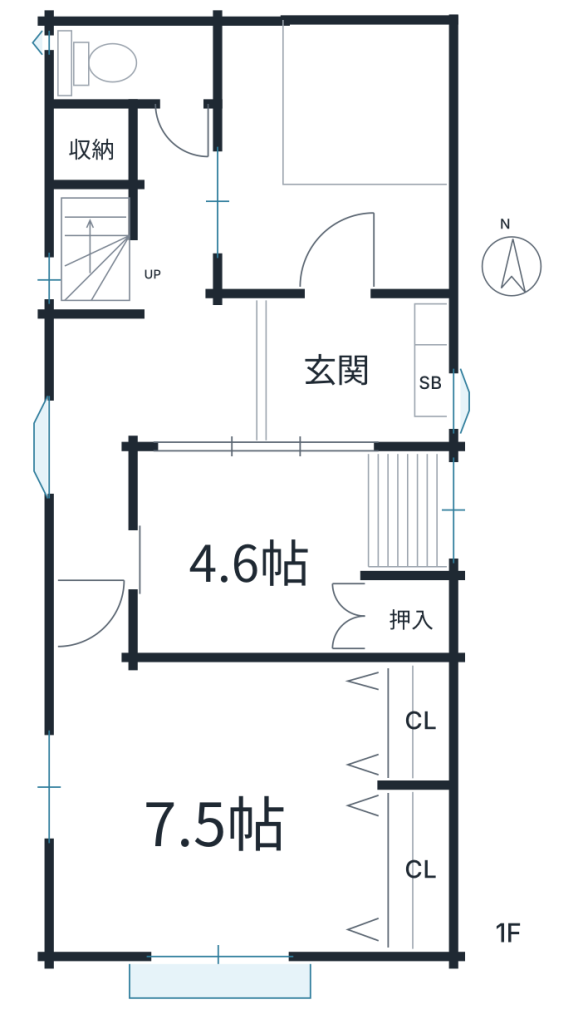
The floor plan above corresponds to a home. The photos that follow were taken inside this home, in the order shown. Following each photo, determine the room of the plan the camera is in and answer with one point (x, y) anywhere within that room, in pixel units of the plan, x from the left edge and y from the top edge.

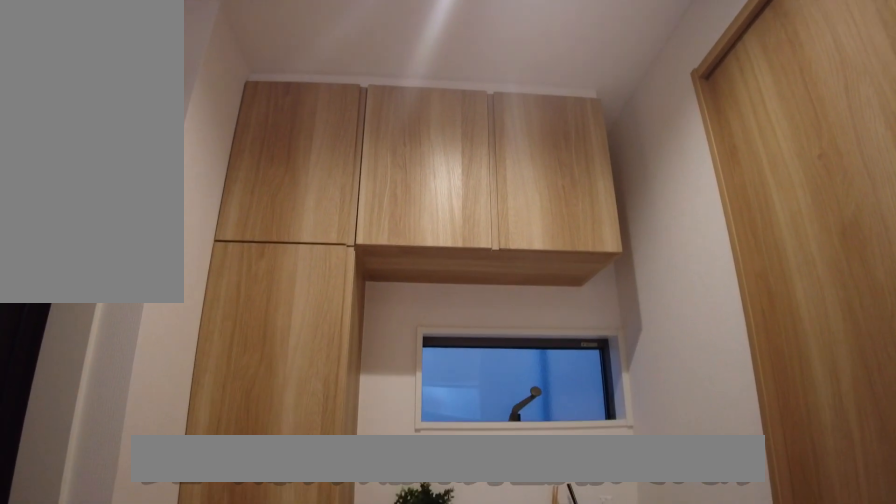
(319, 368)
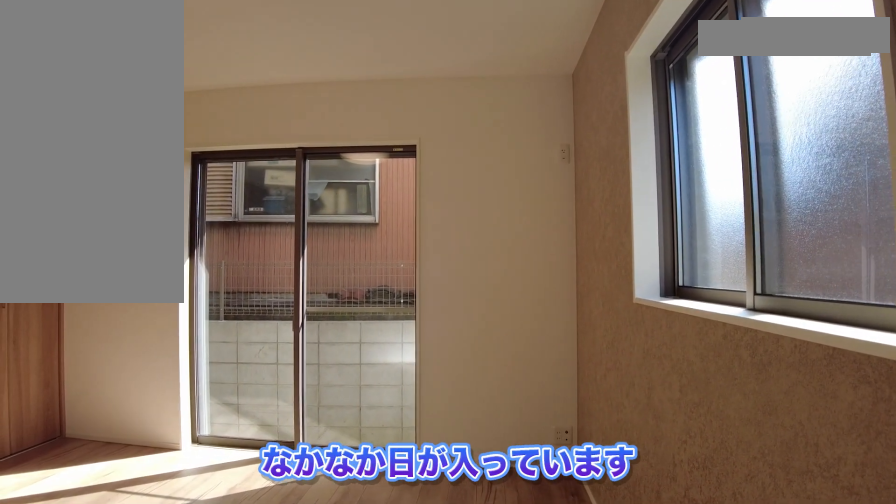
(236, 806)
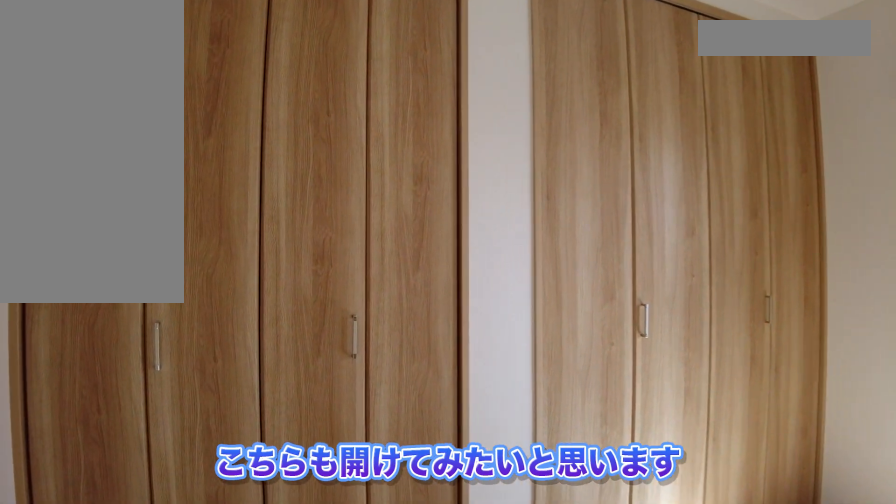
(233, 796)
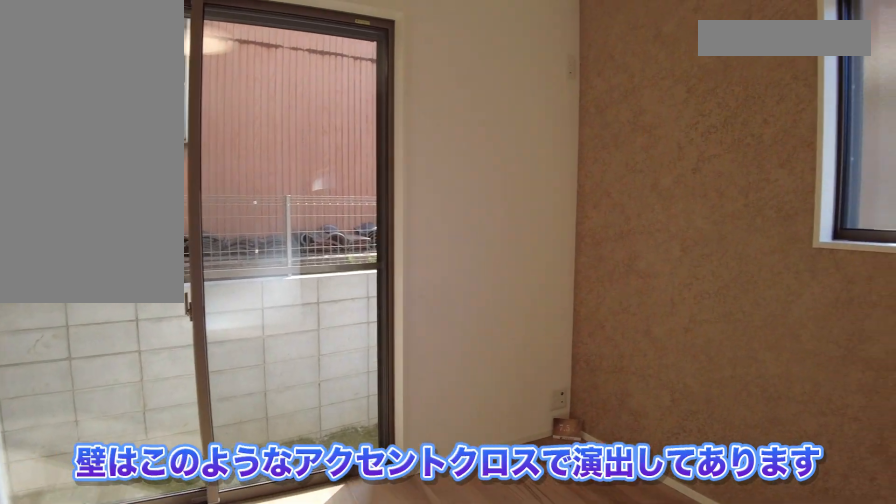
(237, 804)
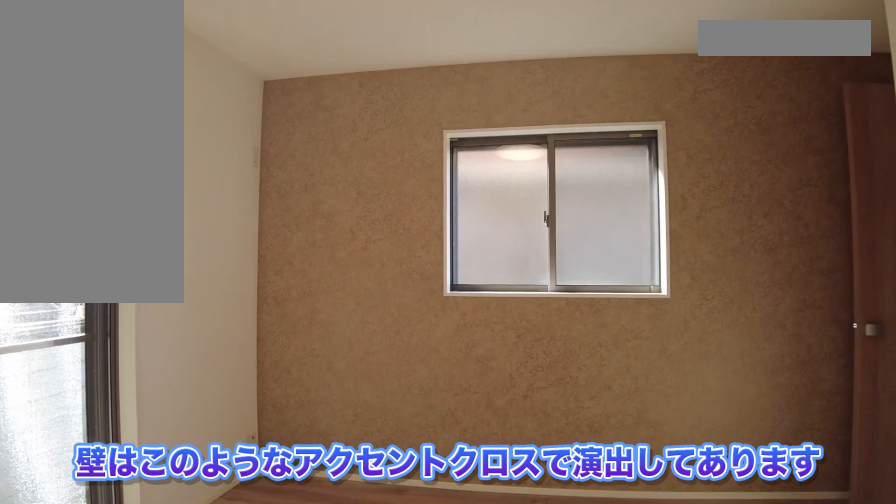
(238, 810)
